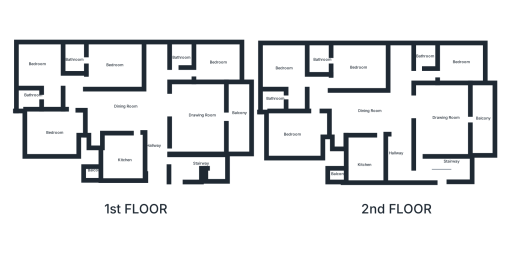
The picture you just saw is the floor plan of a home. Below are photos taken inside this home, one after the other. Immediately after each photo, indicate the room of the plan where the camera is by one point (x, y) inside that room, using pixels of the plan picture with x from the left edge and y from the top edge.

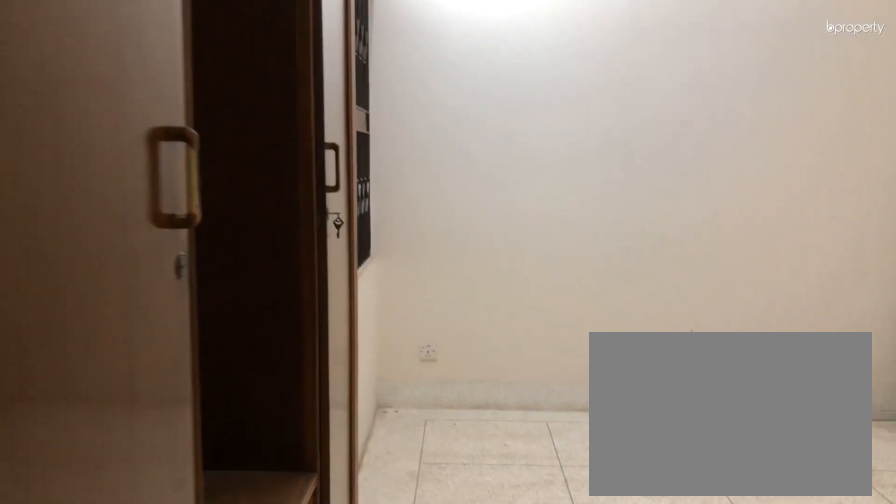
(54, 132)
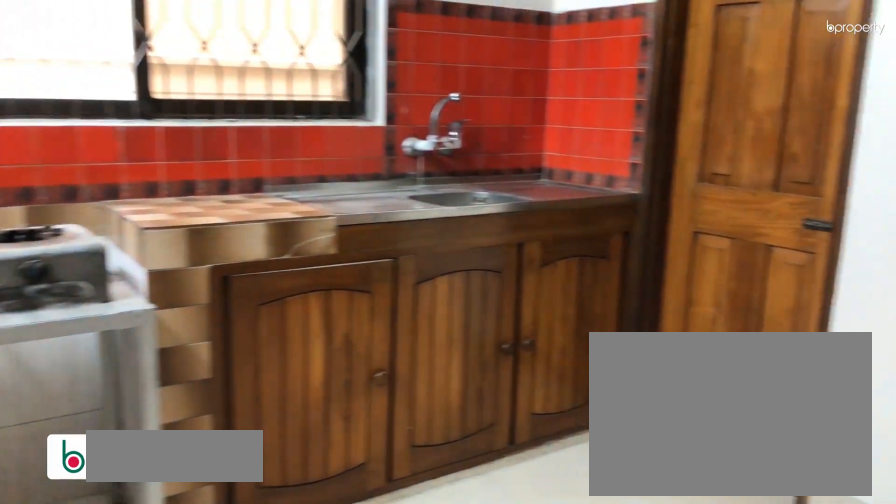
(123, 158)
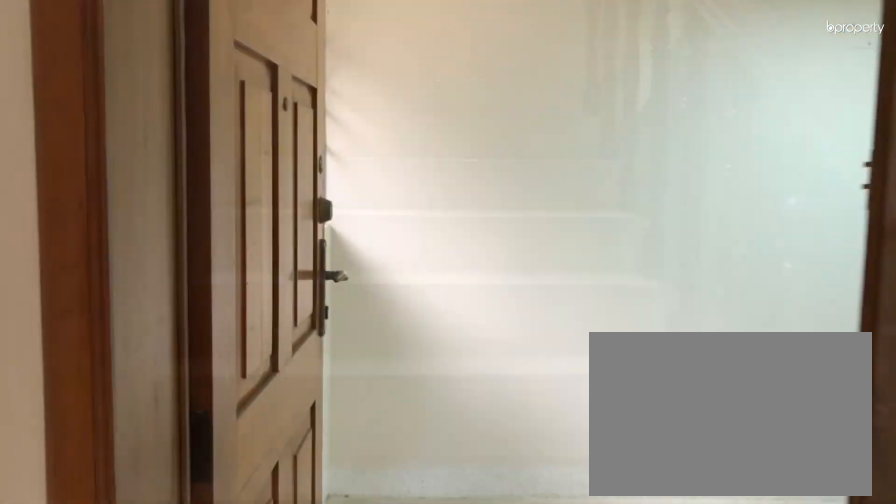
(433, 173)
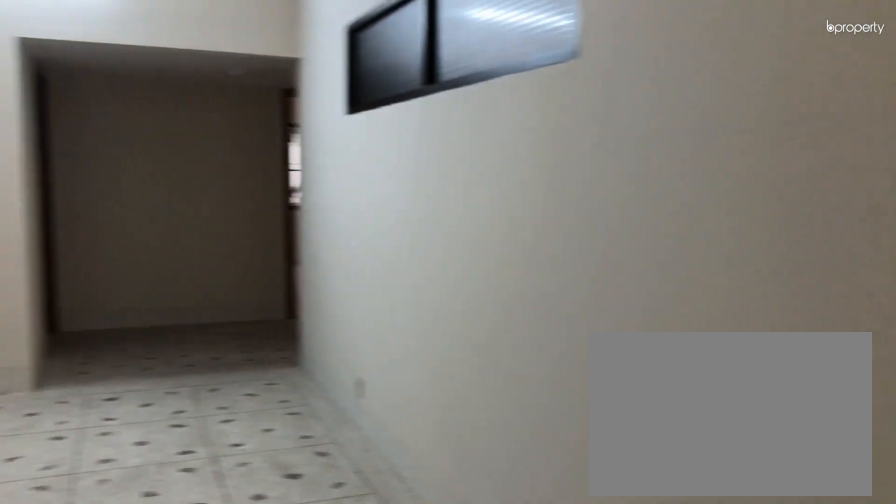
(388, 110)
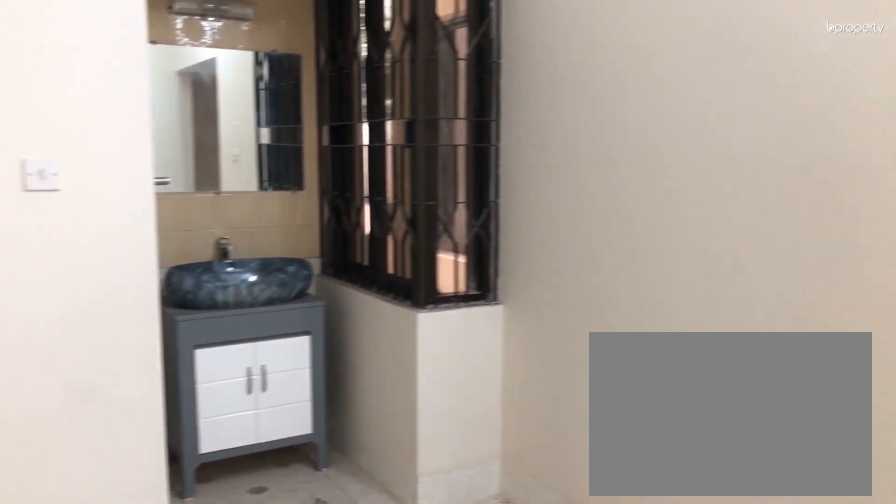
(358, 109)
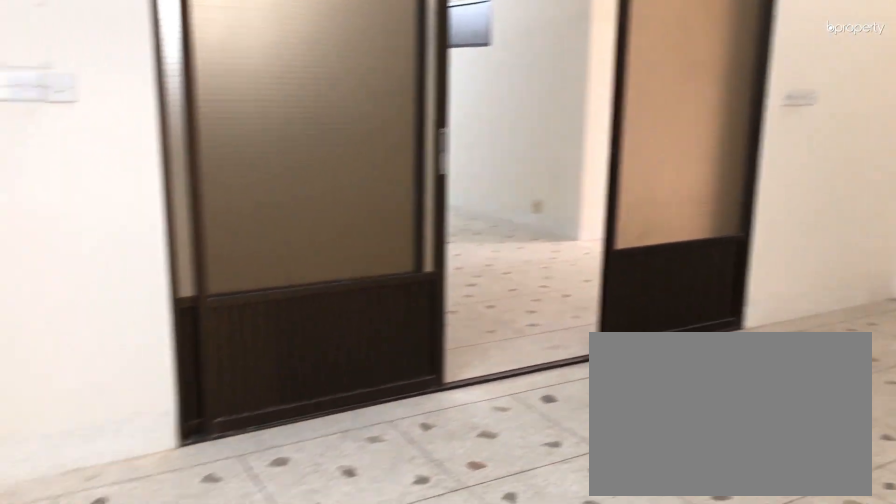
(446, 121)
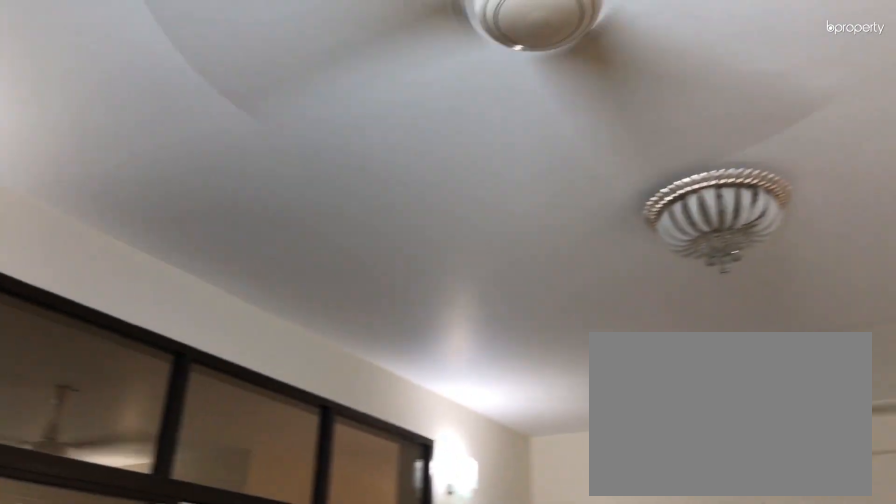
(446, 121)
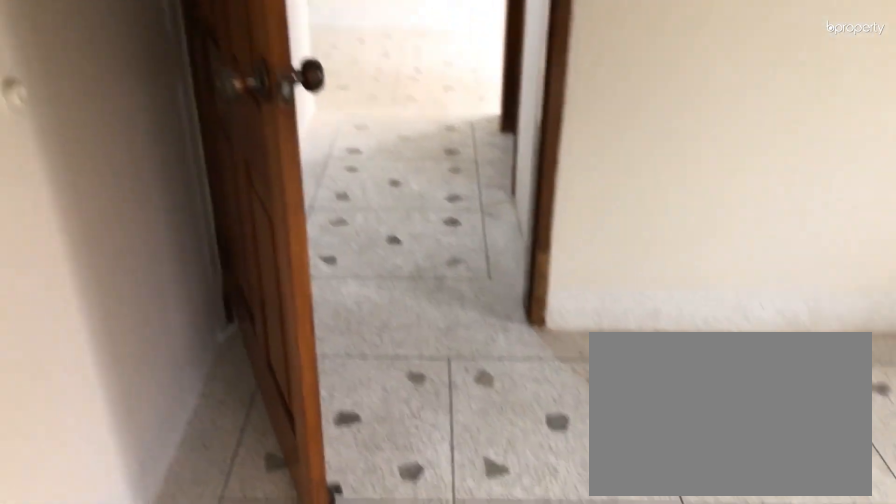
(462, 64)
